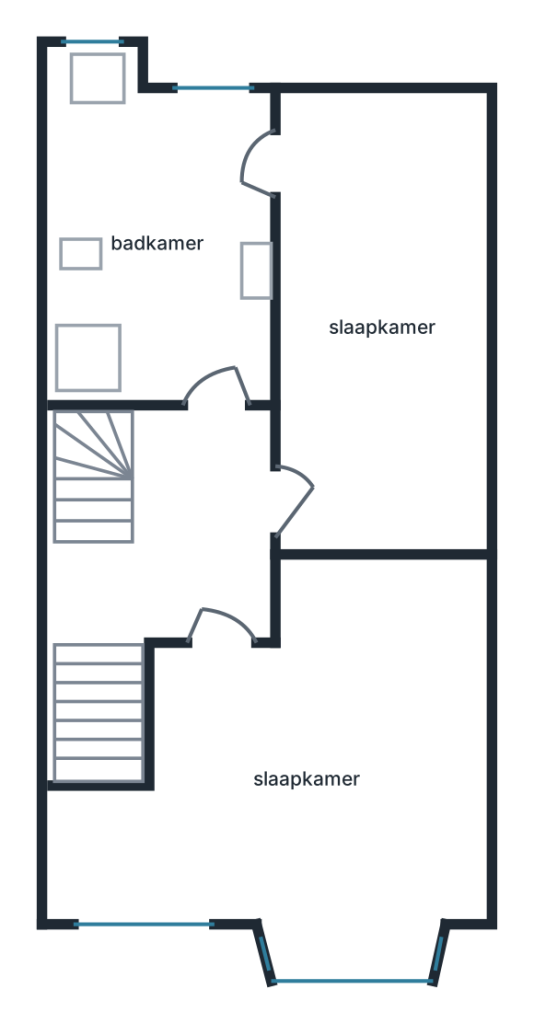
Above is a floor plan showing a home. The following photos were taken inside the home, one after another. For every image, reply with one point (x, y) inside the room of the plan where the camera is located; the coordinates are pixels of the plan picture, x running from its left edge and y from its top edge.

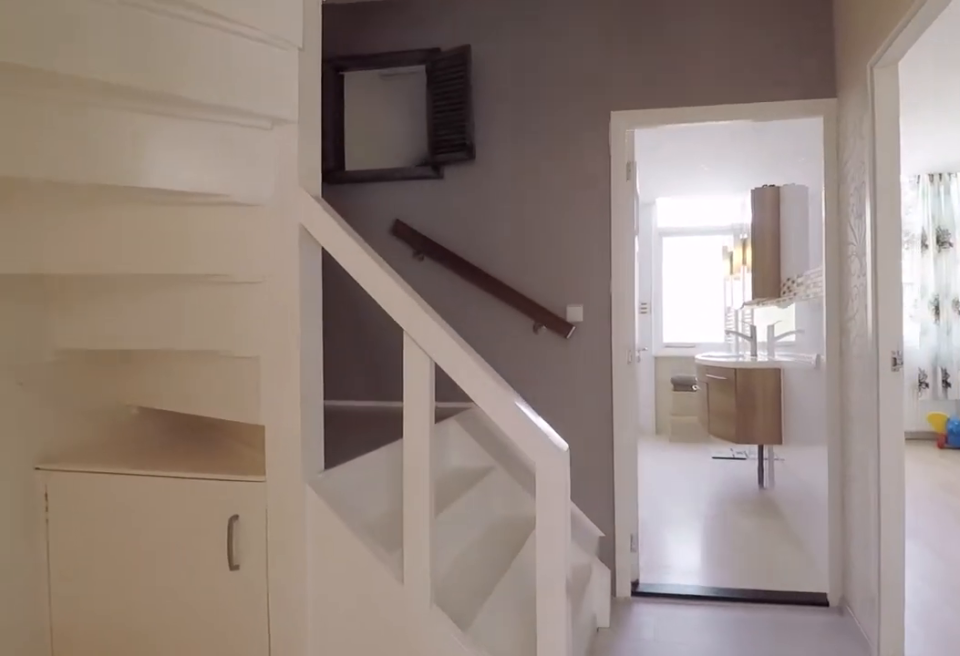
(180, 540)
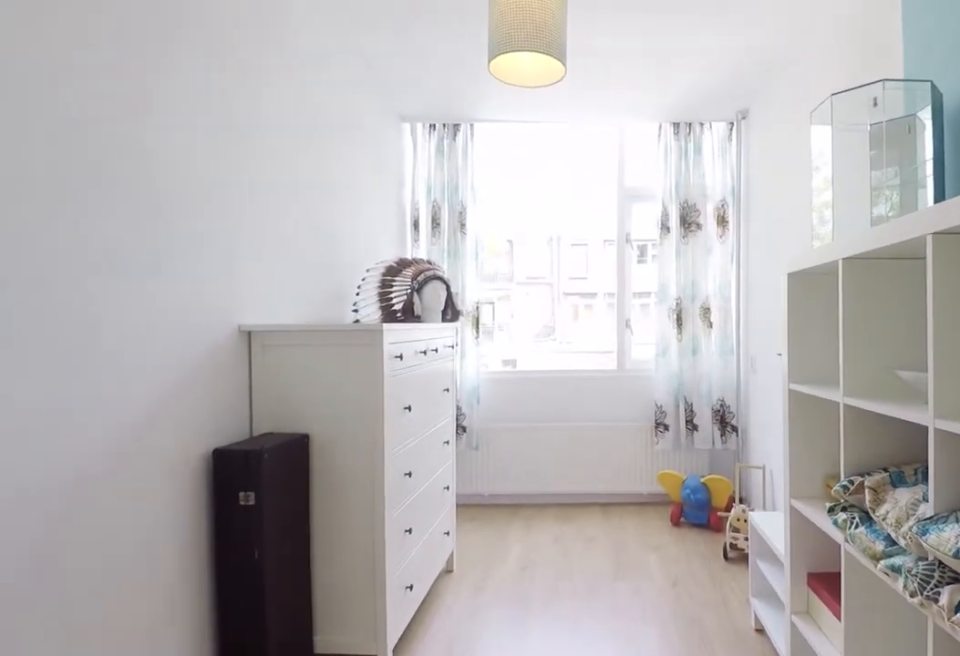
(380, 323)
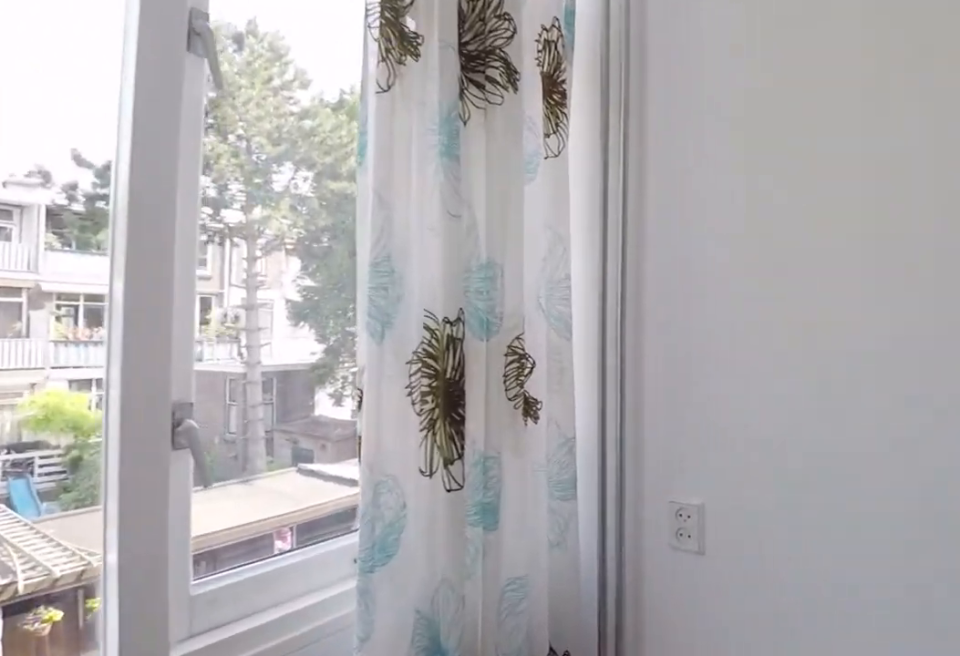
(380, 323)
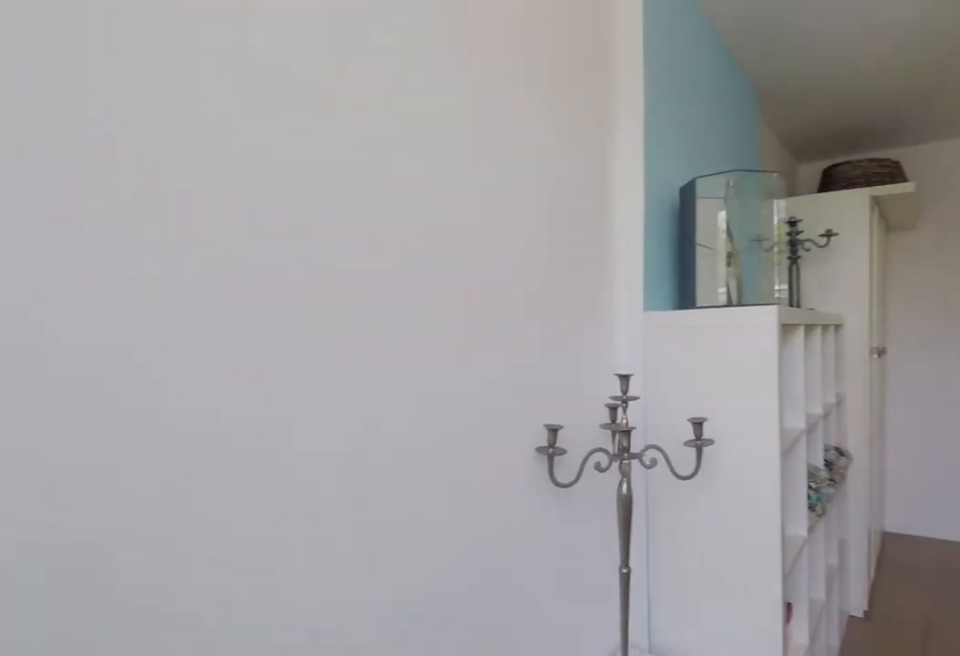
(380, 323)
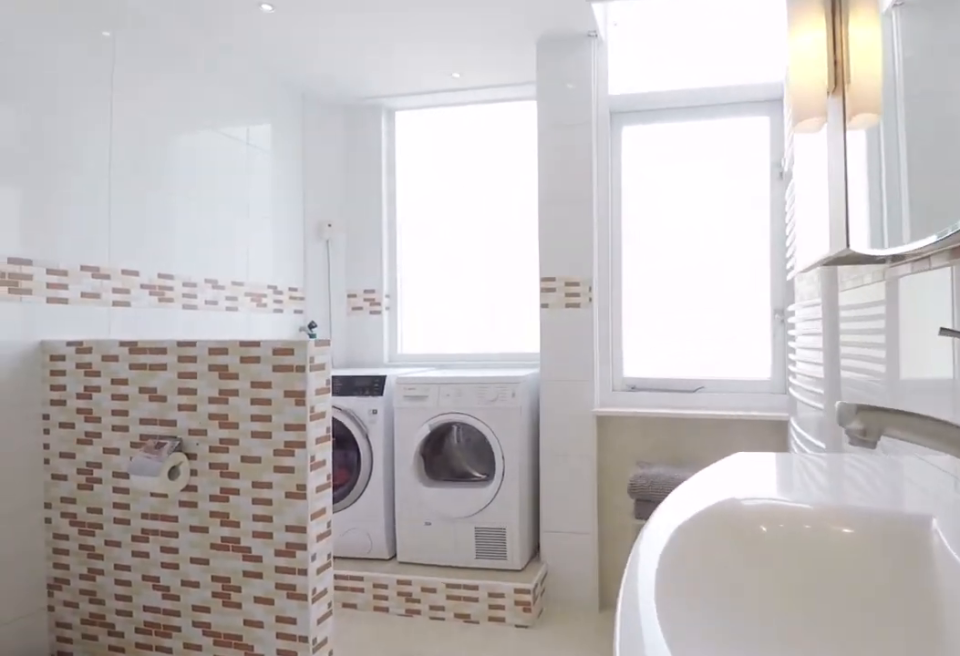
(160, 244)
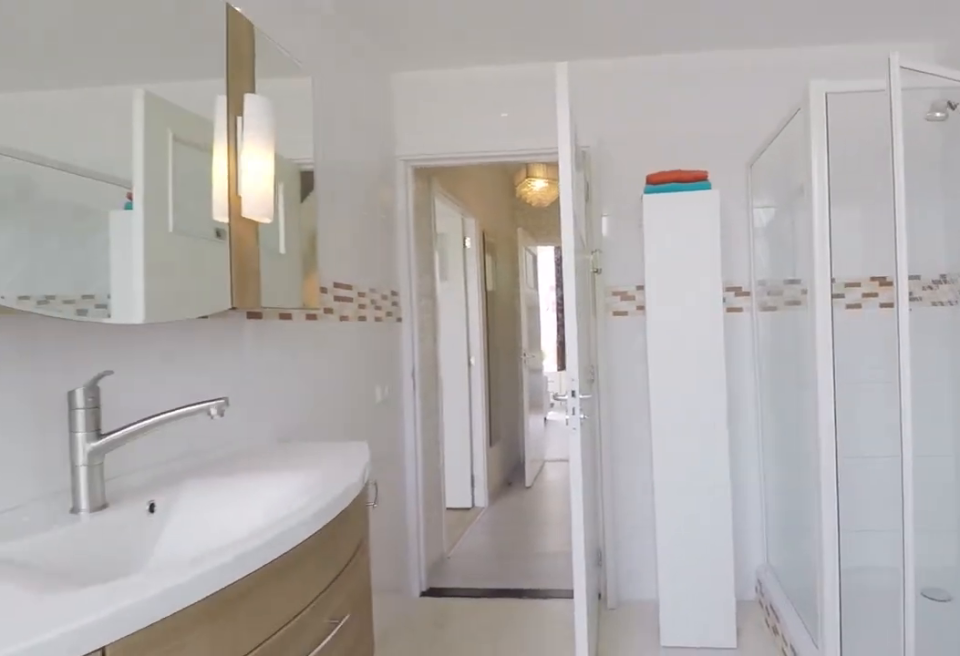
(160, 244)
